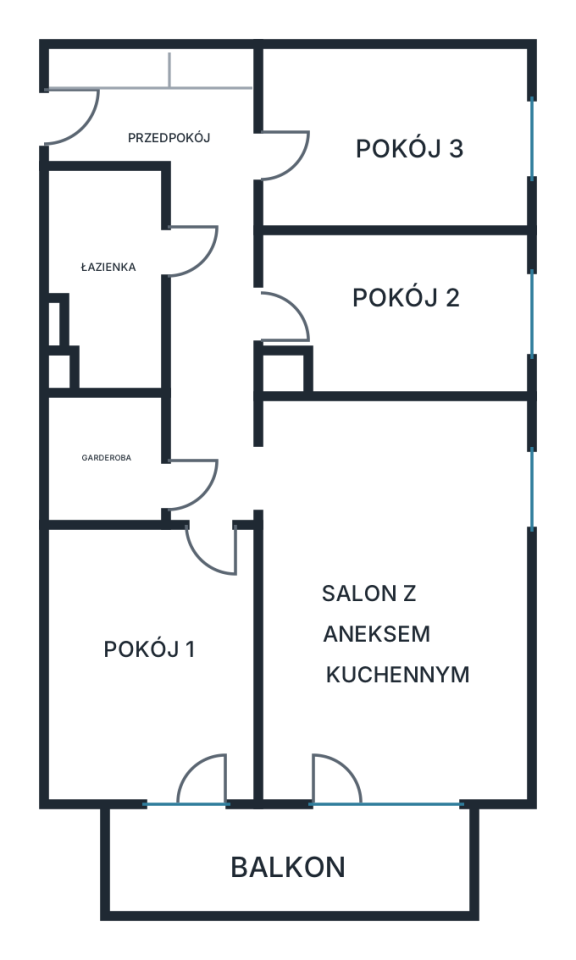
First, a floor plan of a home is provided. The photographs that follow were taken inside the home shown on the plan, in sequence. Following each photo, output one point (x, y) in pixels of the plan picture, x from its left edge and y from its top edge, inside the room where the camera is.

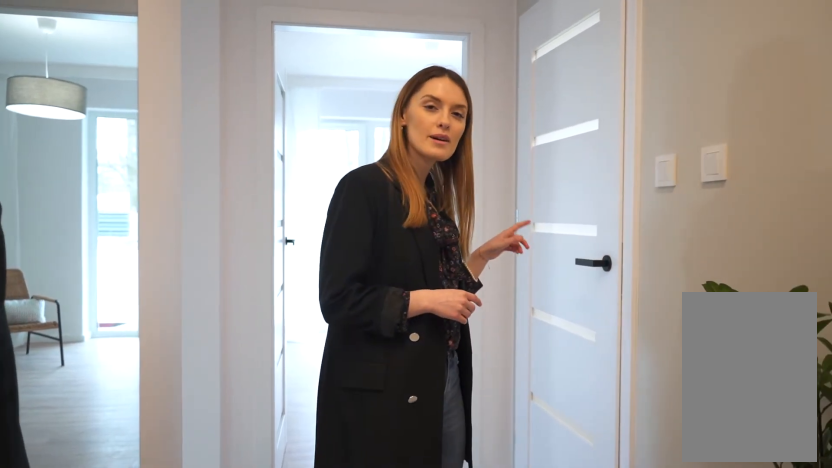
(190, 234)
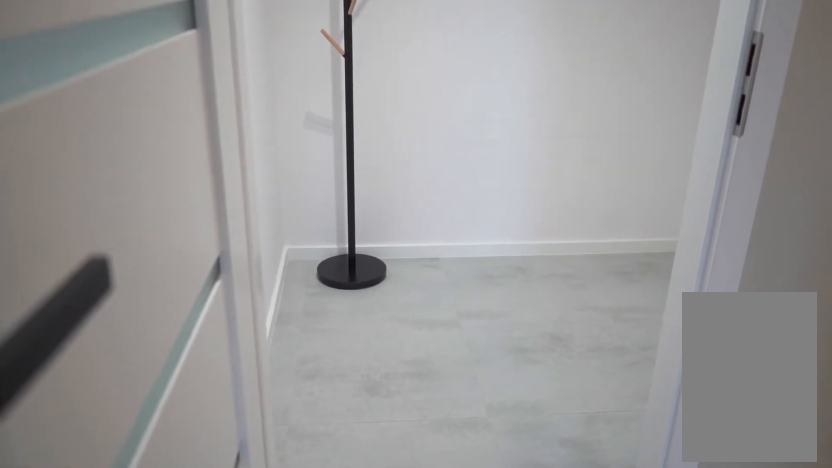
(108, 458)
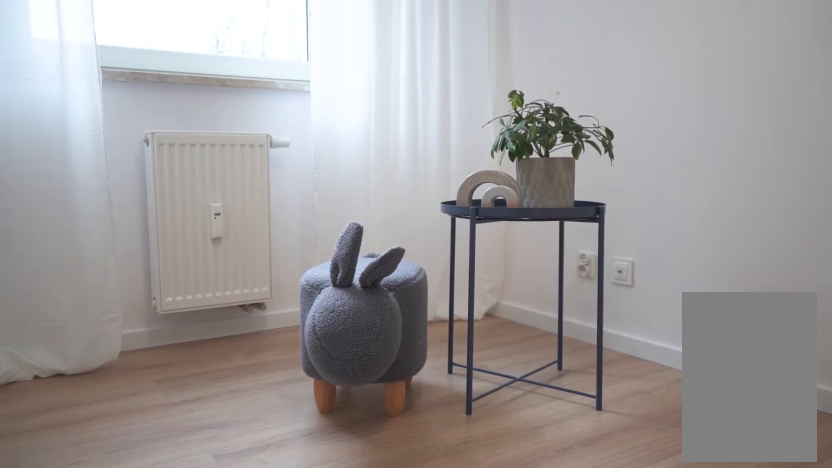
(401, 309)
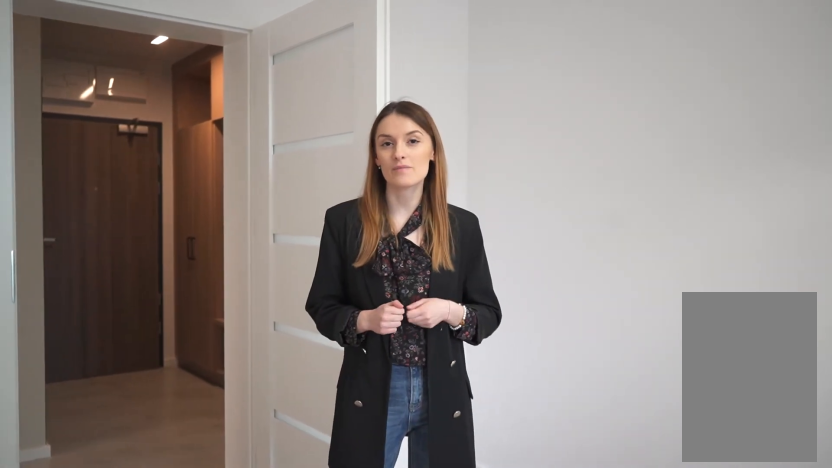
(401, 139)
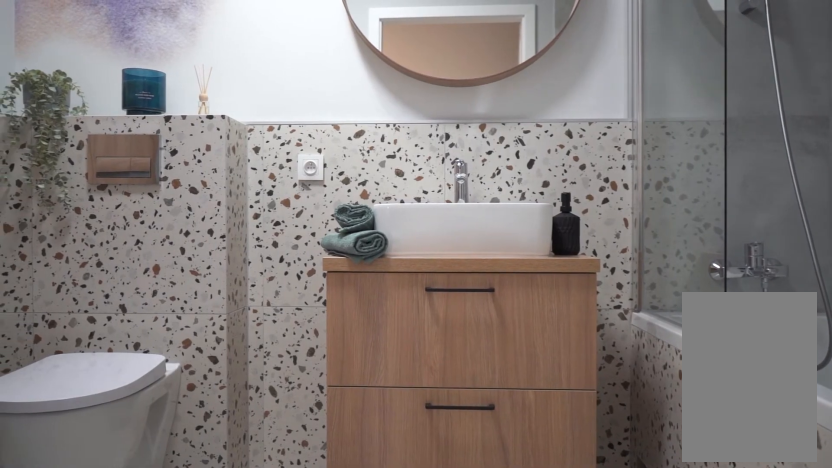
(108, 276)
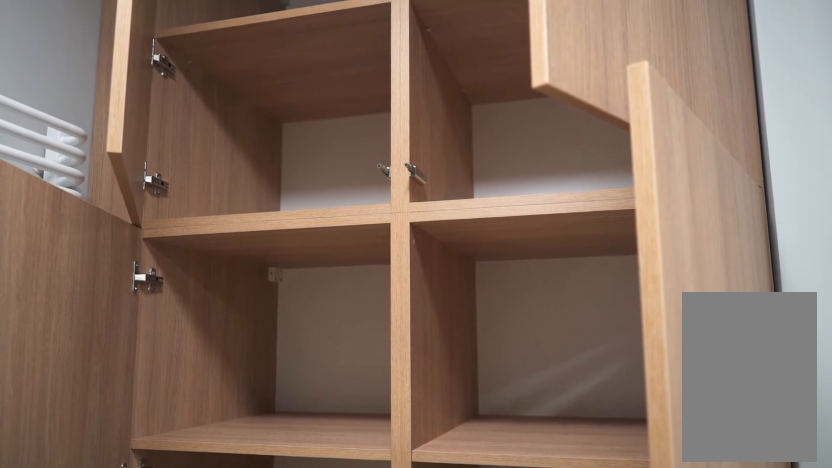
(108, 276)
